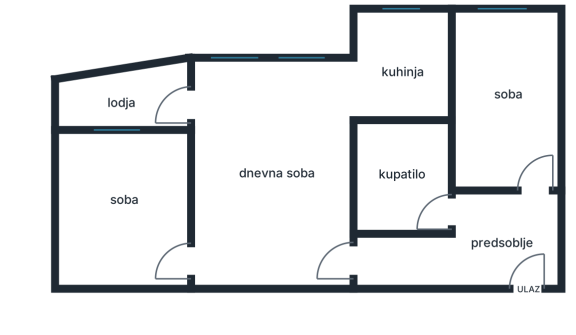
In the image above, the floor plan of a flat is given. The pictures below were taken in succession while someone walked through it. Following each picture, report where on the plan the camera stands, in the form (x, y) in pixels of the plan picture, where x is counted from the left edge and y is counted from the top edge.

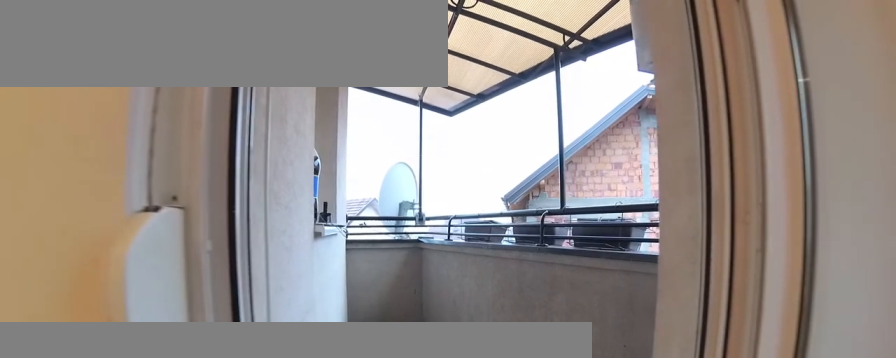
(212, 96)
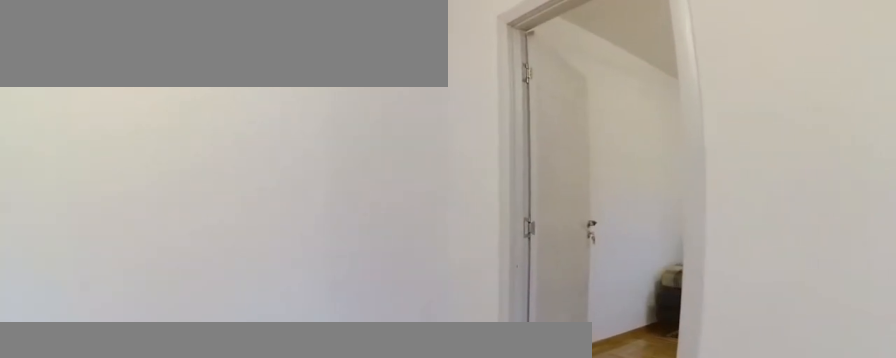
(222, 194)
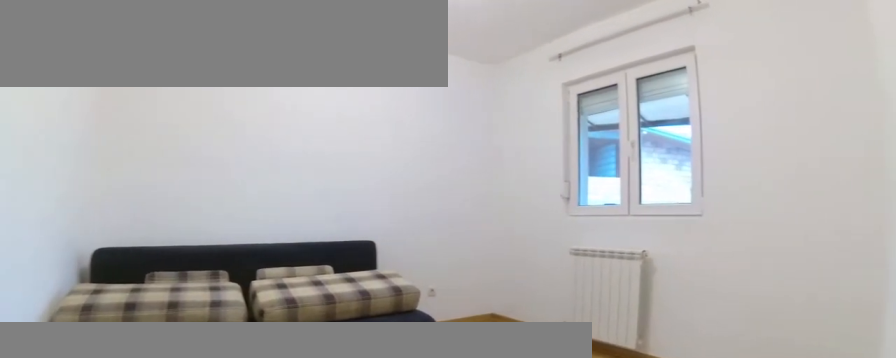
(202, 254)
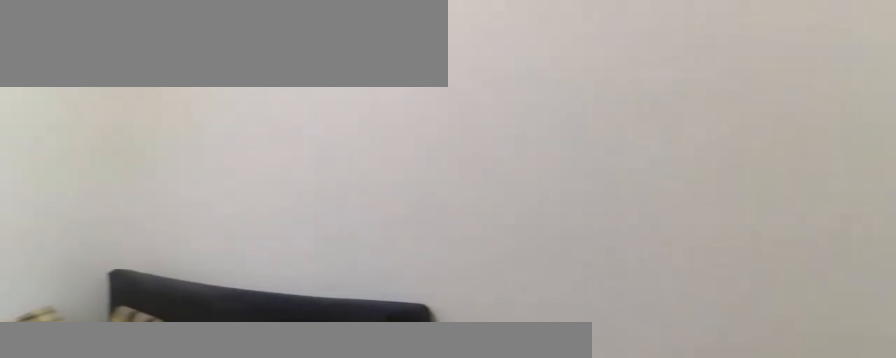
(97, 146)
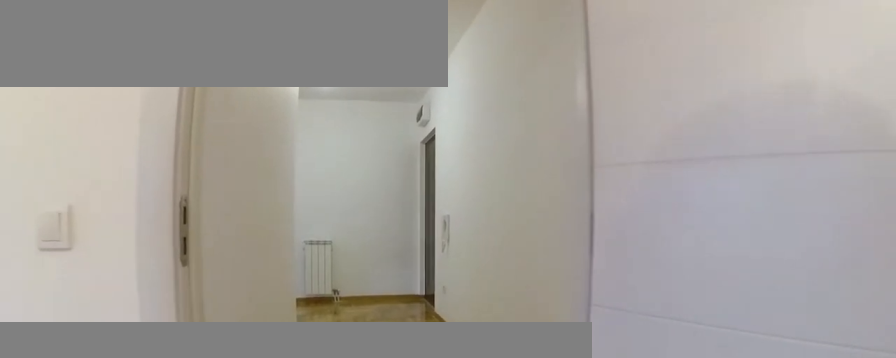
(310, 260)
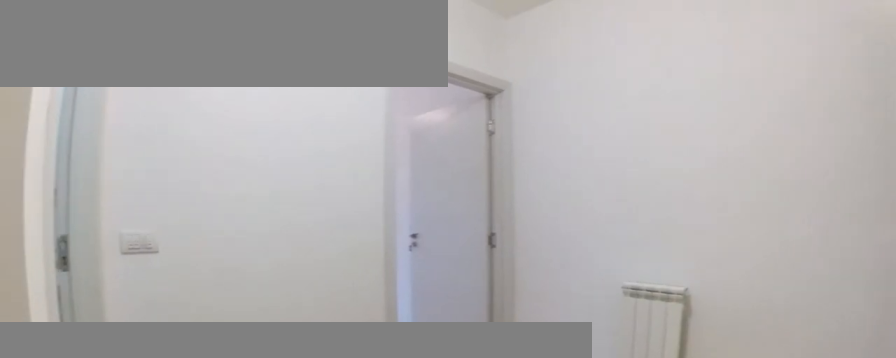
(455, 261)
